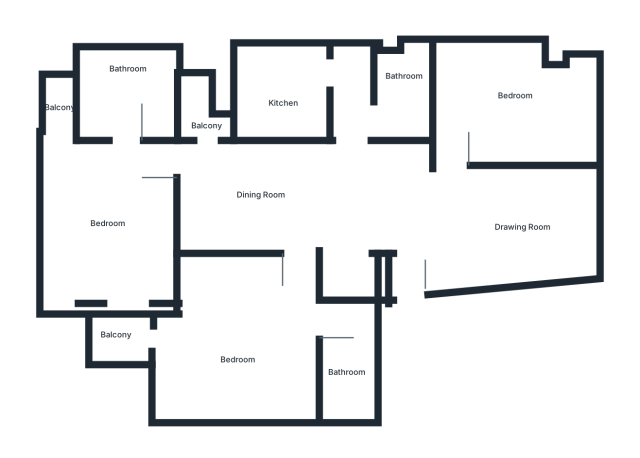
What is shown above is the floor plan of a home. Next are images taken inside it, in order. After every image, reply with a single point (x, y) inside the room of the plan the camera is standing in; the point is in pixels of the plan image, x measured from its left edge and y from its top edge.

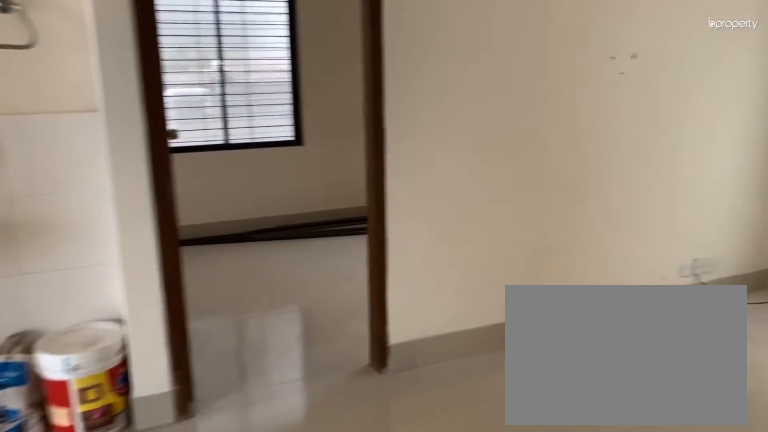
(494, 219)
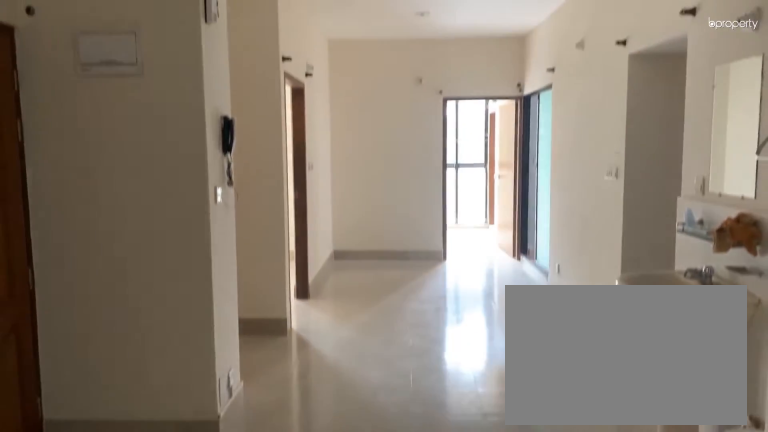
(494, 219)
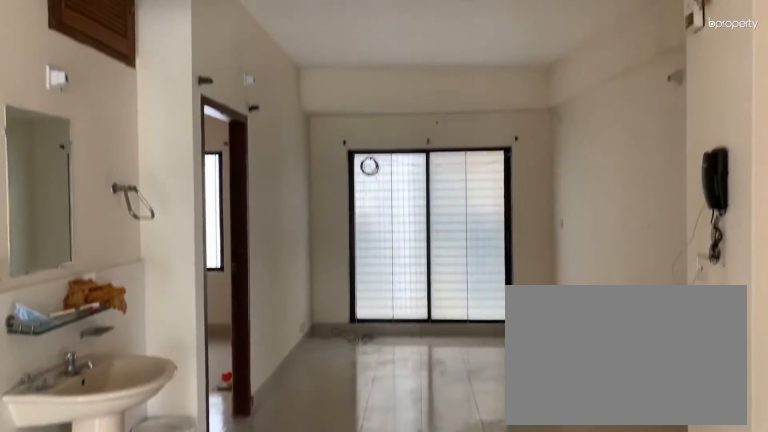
(318, 197)
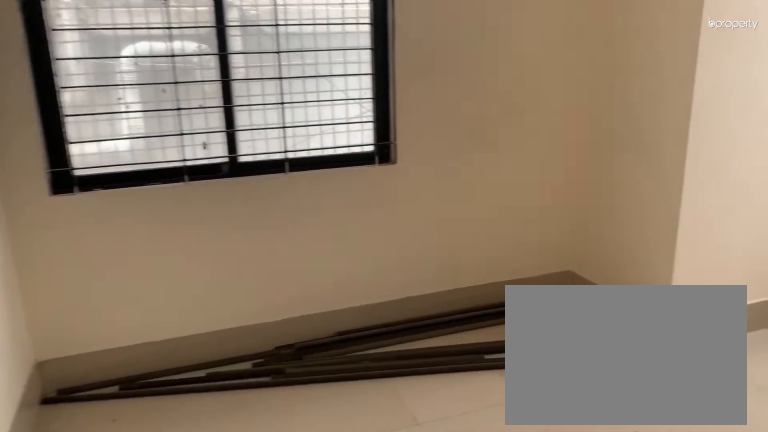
(520, 98)
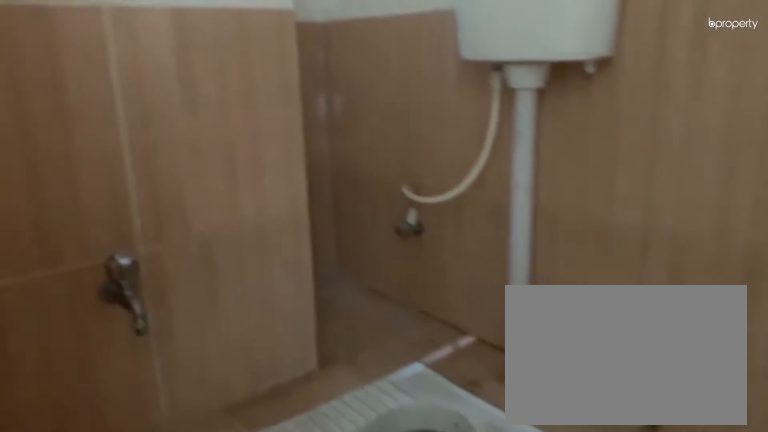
(399, 108)
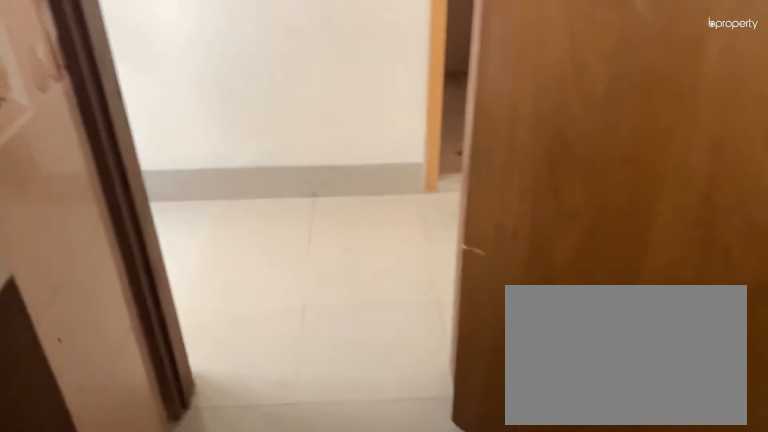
(286, 95)
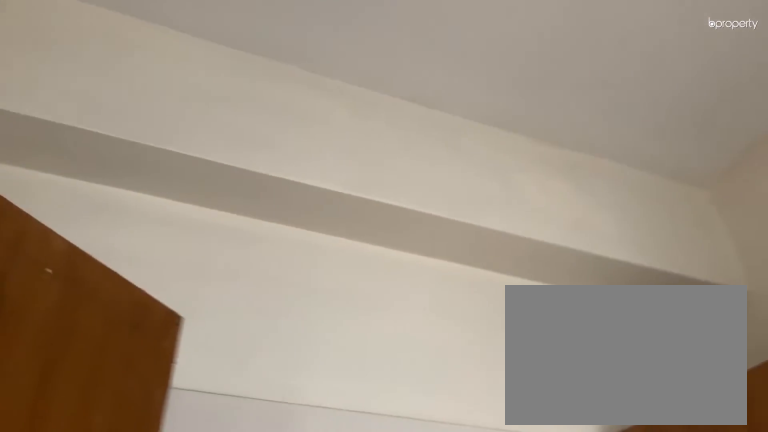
(289, 91)
